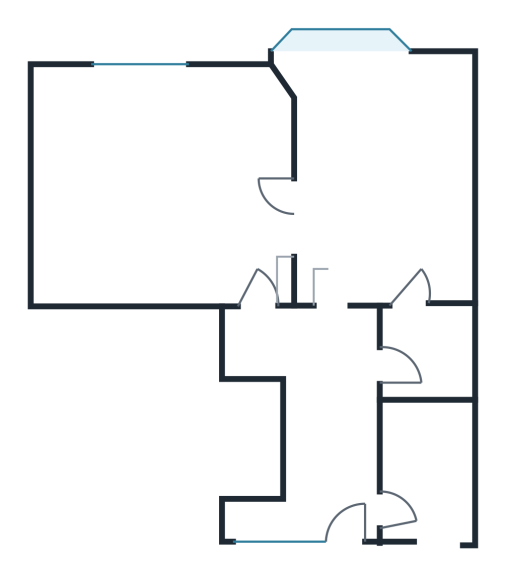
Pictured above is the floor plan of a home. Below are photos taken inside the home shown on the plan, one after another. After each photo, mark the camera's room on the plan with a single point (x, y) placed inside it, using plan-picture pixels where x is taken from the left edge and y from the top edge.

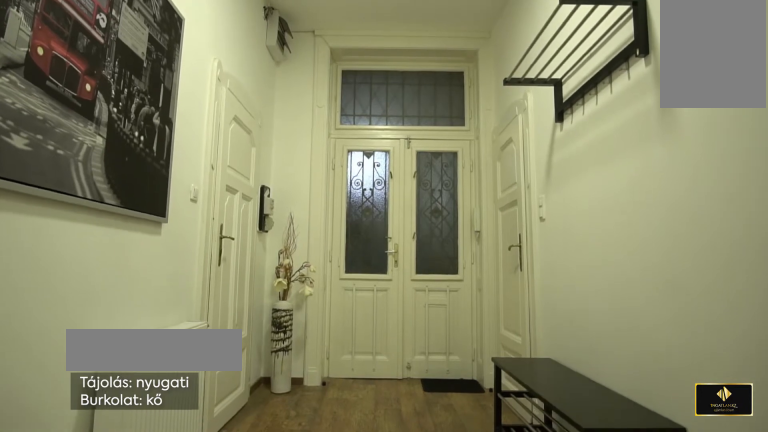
(329, 438)
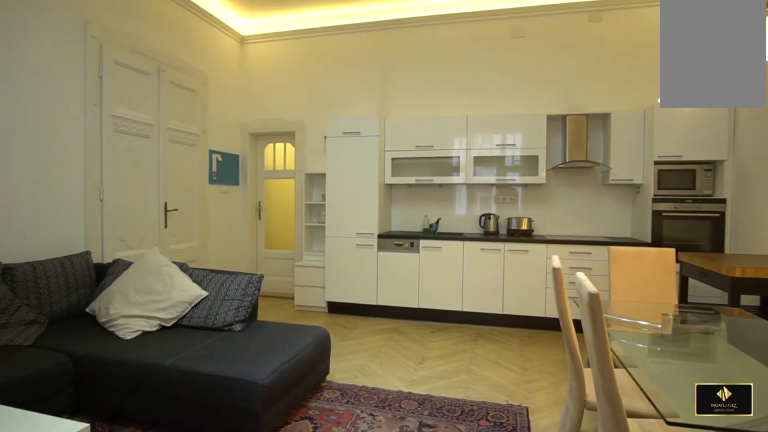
(169, 209)
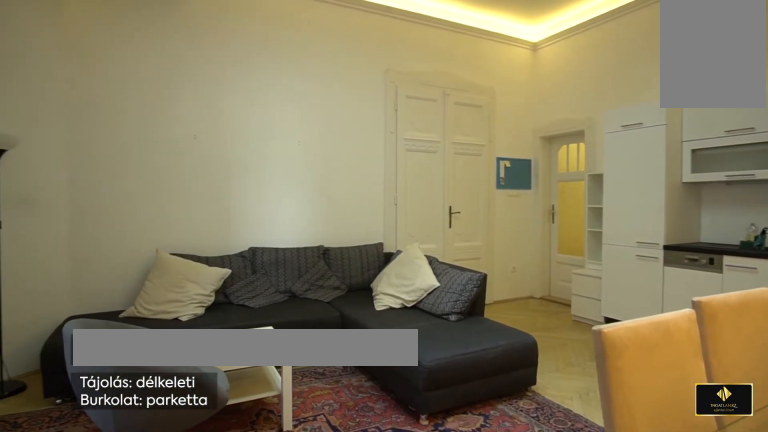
(168, 208)
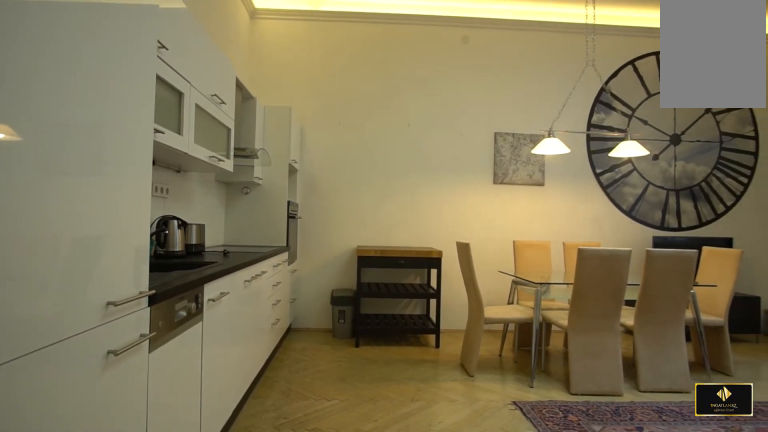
(162, 220)
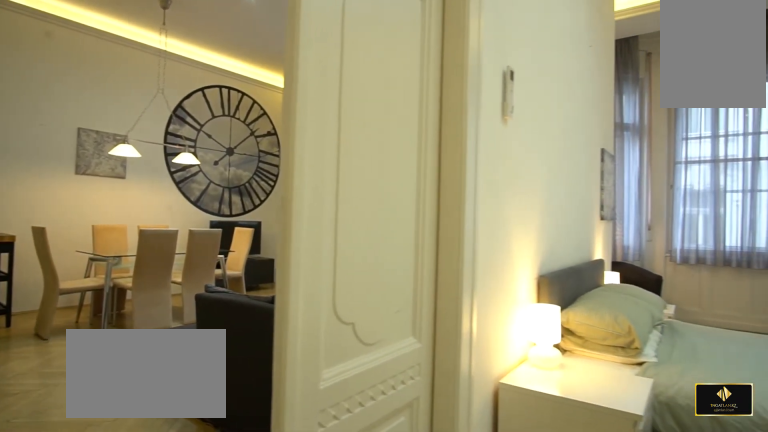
(395, 177)
